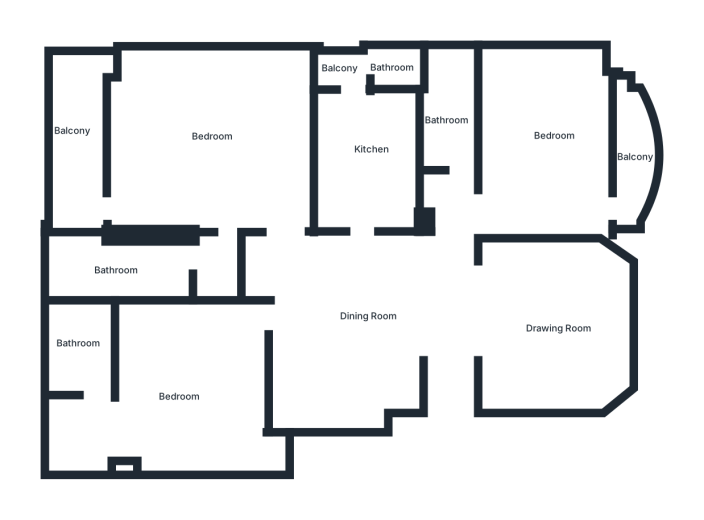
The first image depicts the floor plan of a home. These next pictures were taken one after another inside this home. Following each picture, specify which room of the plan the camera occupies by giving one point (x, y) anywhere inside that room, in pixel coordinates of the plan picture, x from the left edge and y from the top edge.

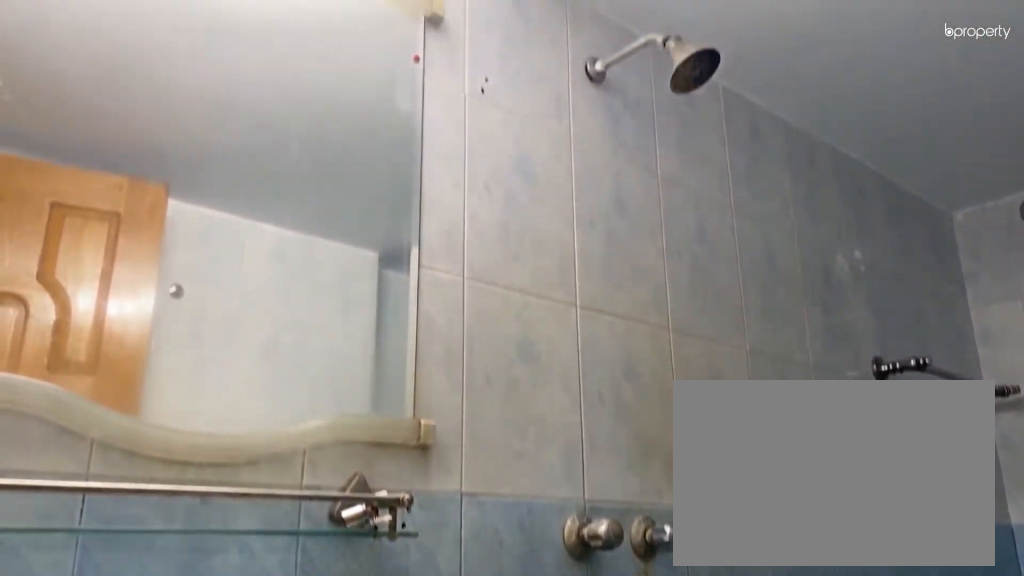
(121, 269)
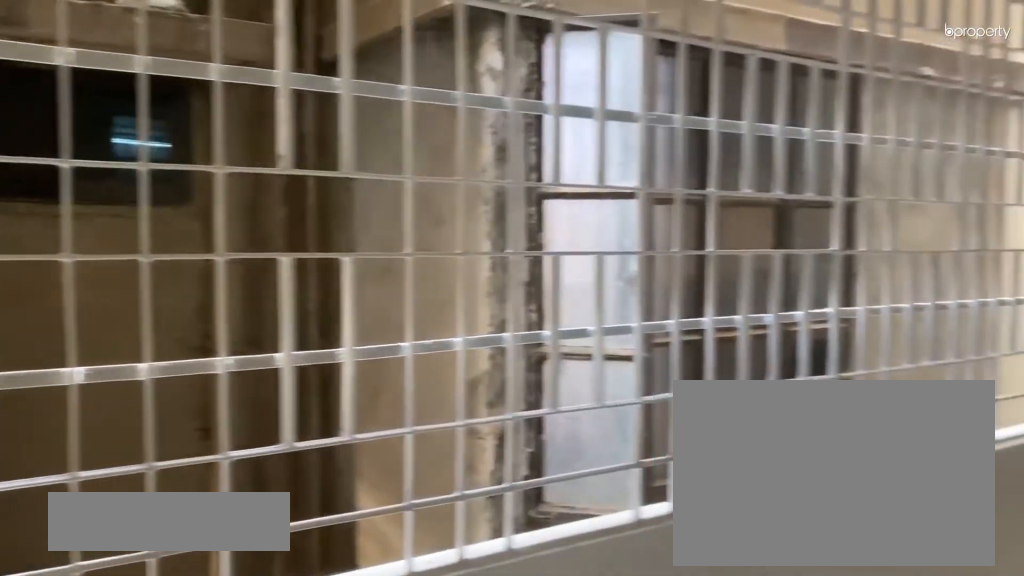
(74, 126)
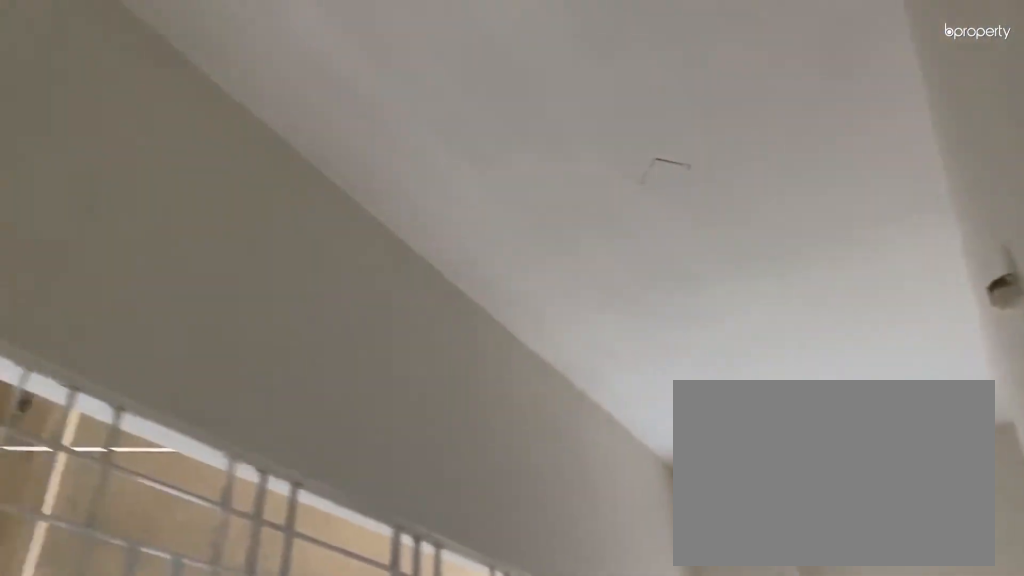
(74, 126)
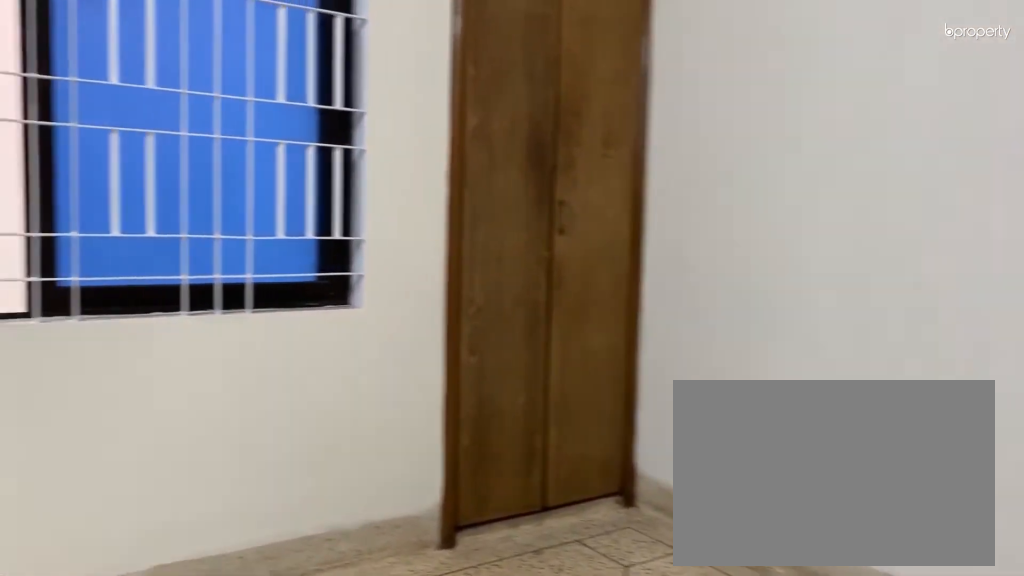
(191, 399)
